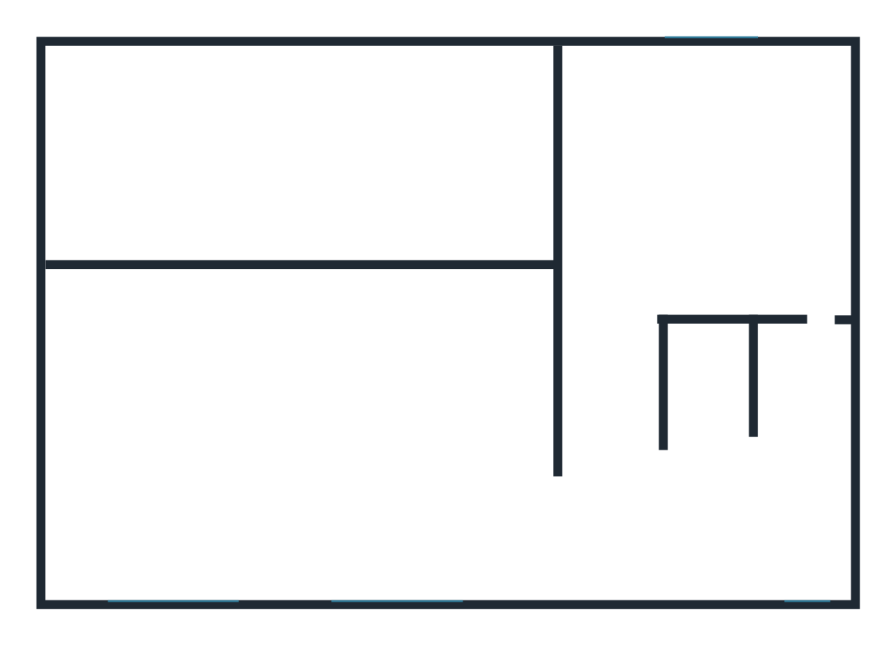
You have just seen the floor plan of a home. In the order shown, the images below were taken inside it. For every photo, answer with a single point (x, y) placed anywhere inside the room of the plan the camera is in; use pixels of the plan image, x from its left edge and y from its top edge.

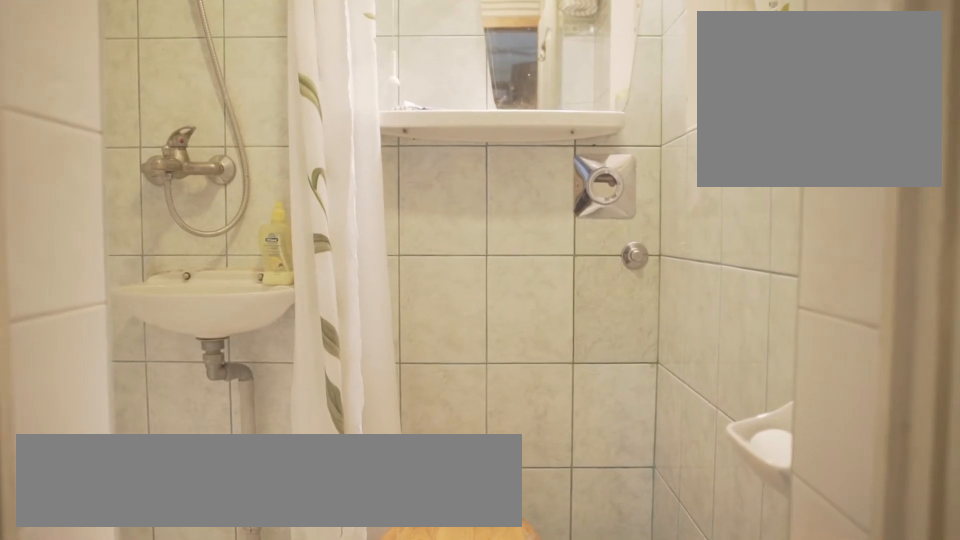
(711, 467)
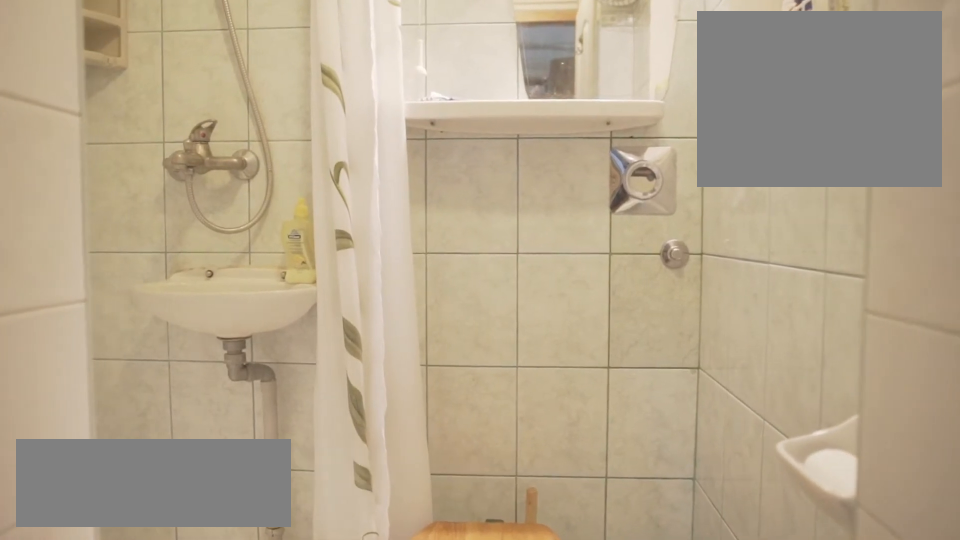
(718, 491)
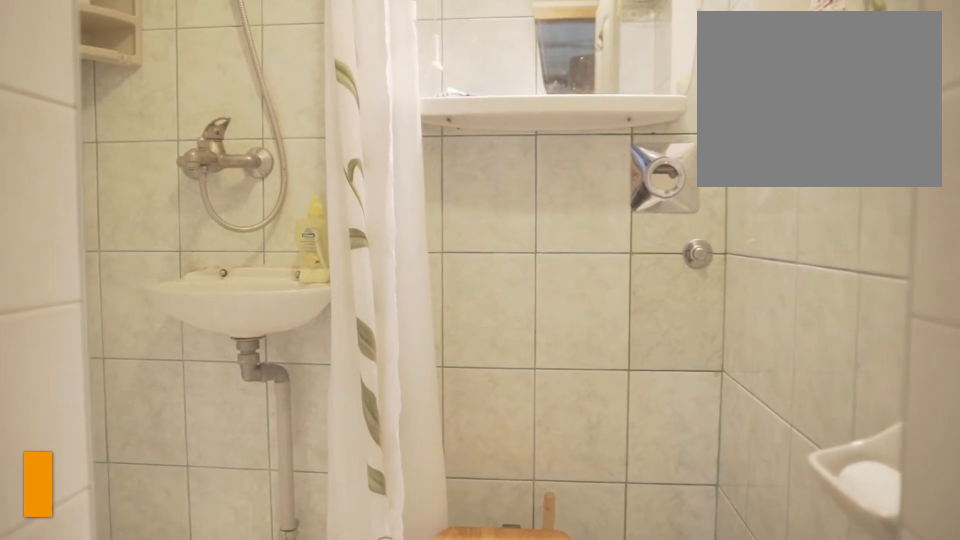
(721, 501)
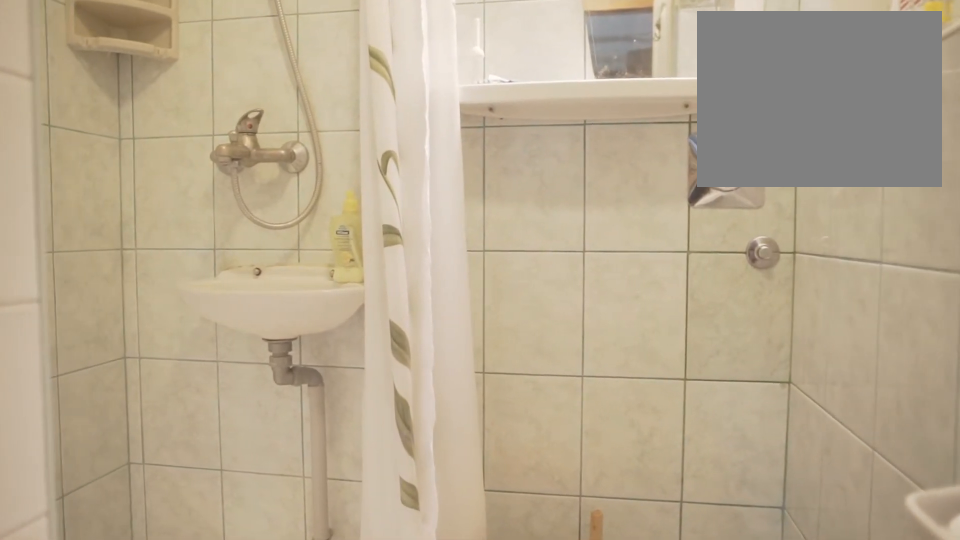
(726, 516)
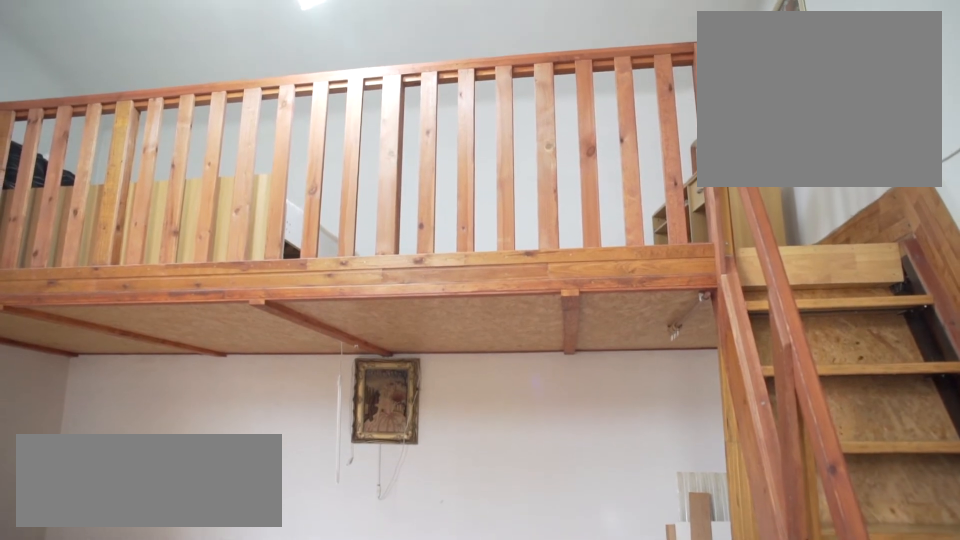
(411, 523)
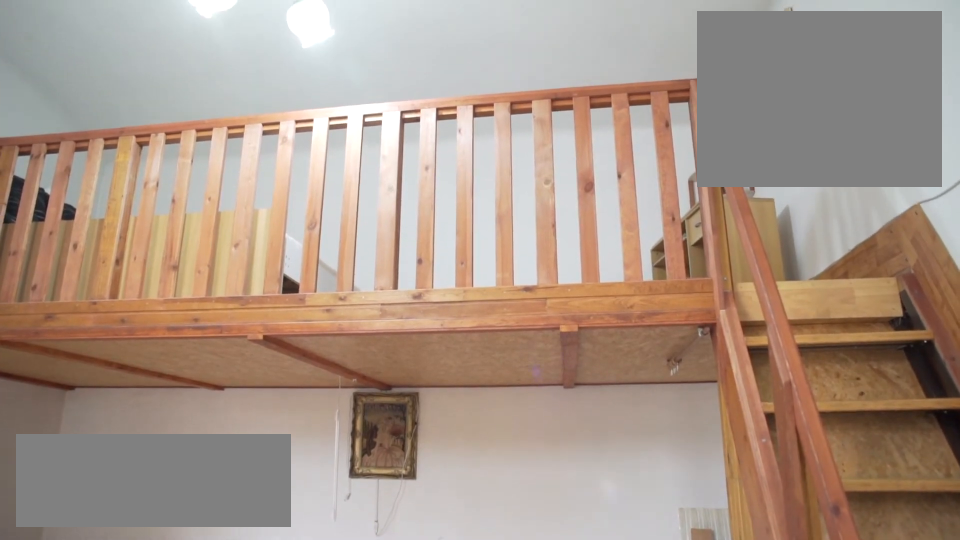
(411, 523)
